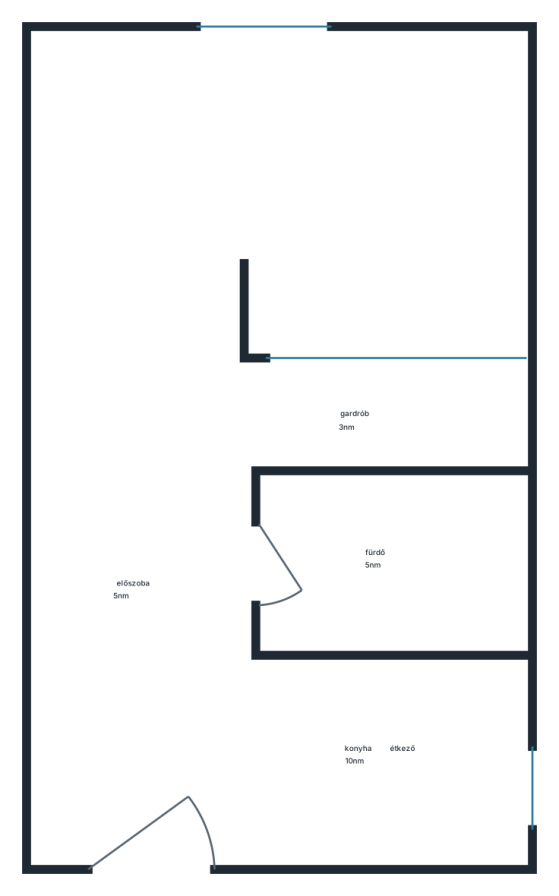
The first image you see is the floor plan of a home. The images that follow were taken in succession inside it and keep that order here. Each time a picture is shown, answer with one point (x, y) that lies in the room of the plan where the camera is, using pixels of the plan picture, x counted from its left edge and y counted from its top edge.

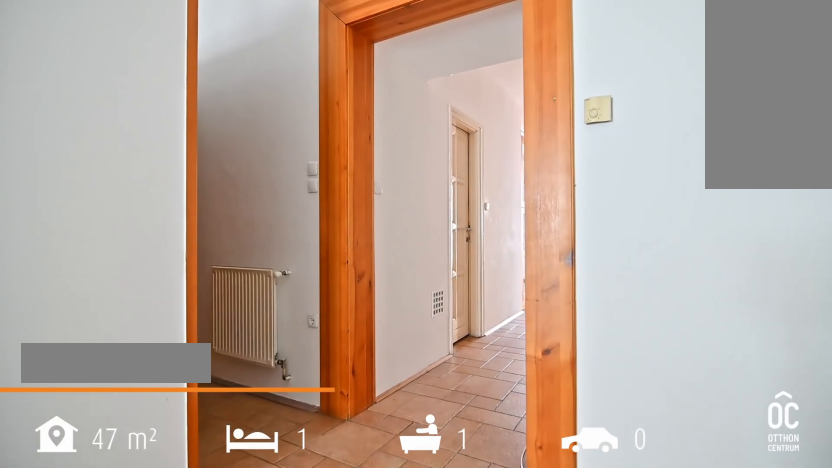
(132, 578)
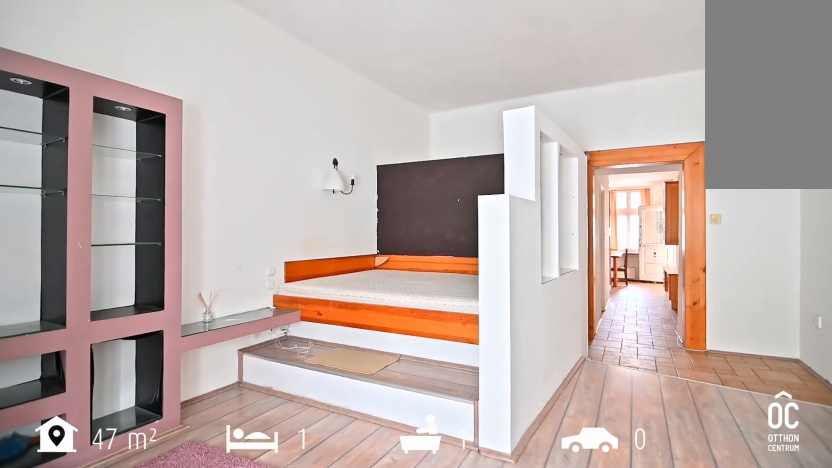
(254, 170)
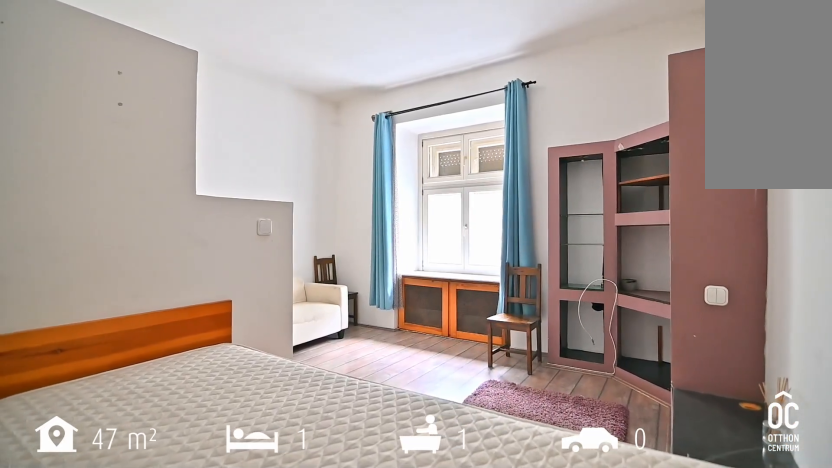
(254, 170)
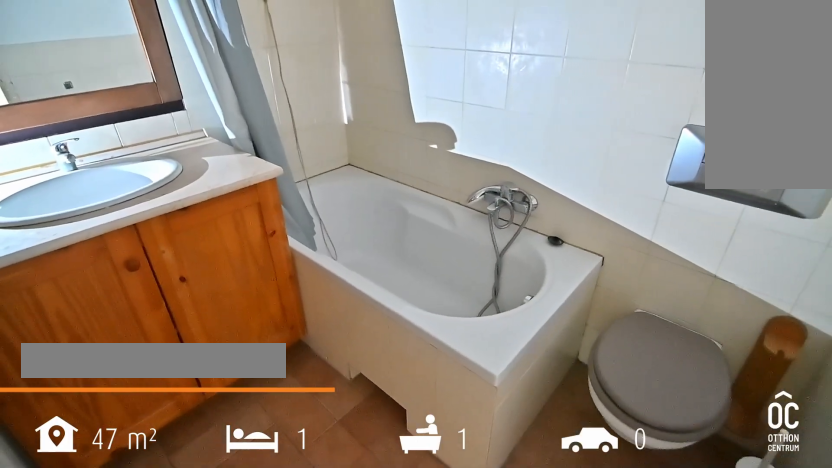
(387, 565)
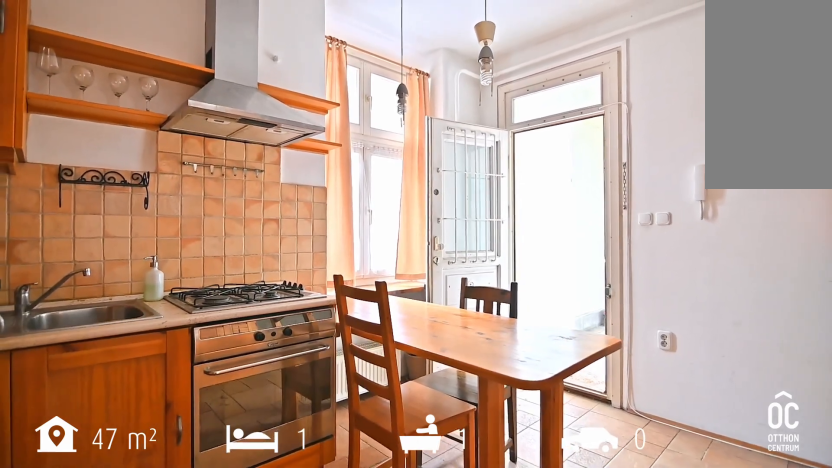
(381, 761)
